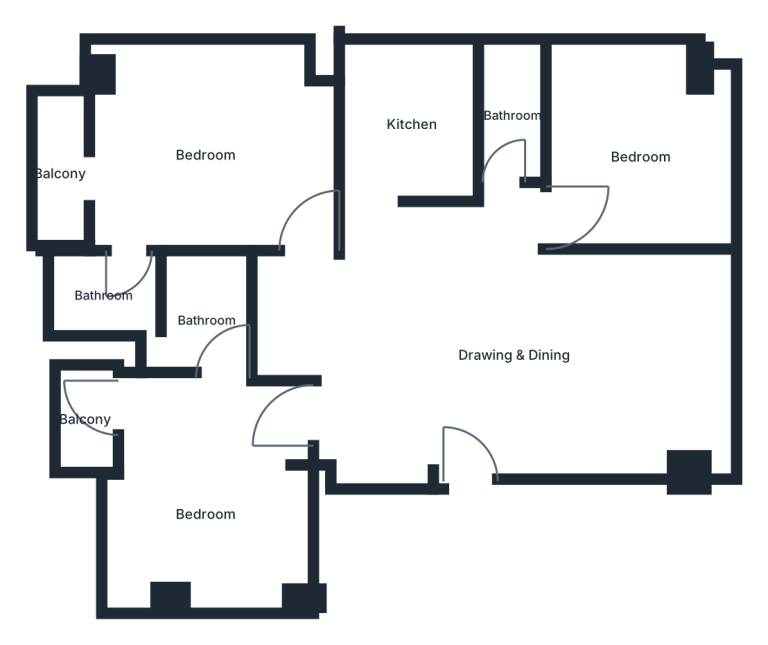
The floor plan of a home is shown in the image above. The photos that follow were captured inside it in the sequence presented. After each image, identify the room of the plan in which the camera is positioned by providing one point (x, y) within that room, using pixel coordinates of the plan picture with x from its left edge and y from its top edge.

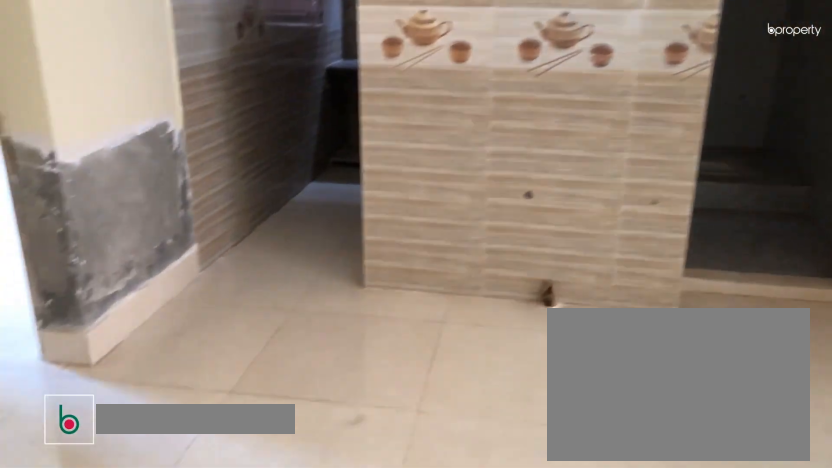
(510, 354)
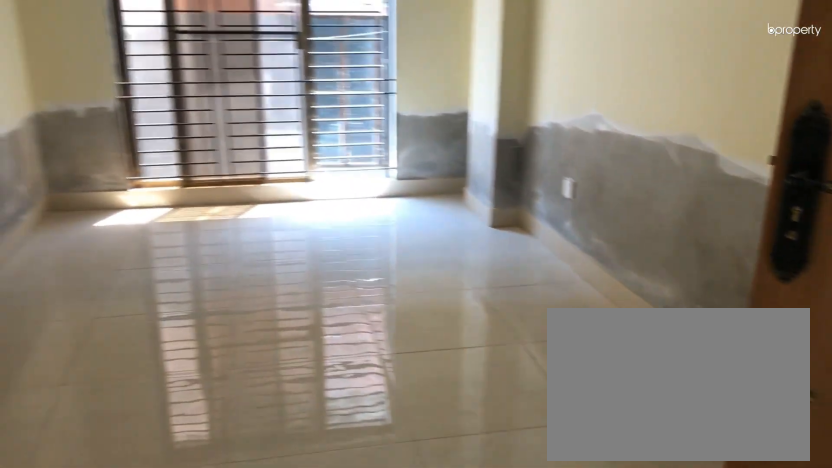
(510, 354)
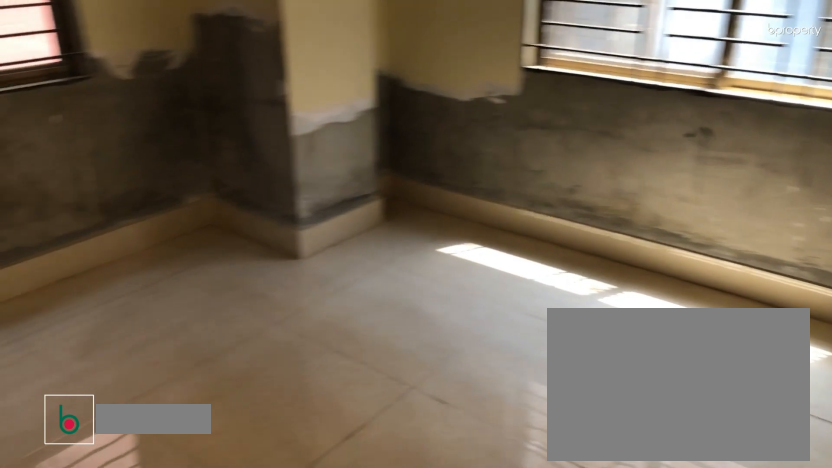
(643, 156)
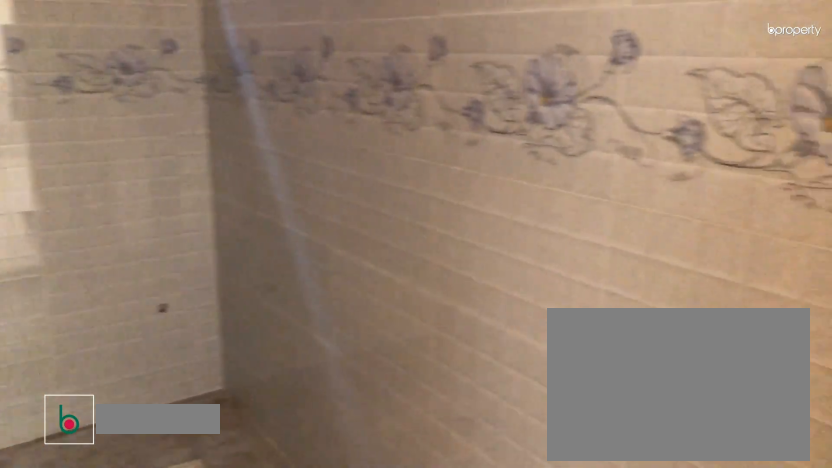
(514, 115)
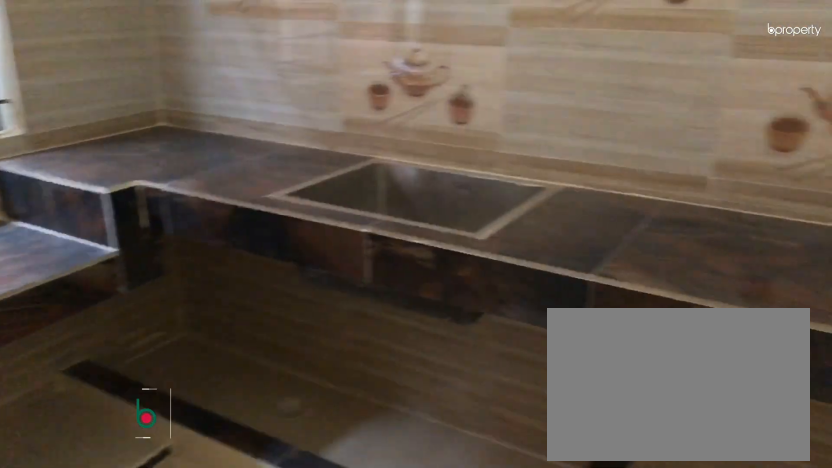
(413, 124)
